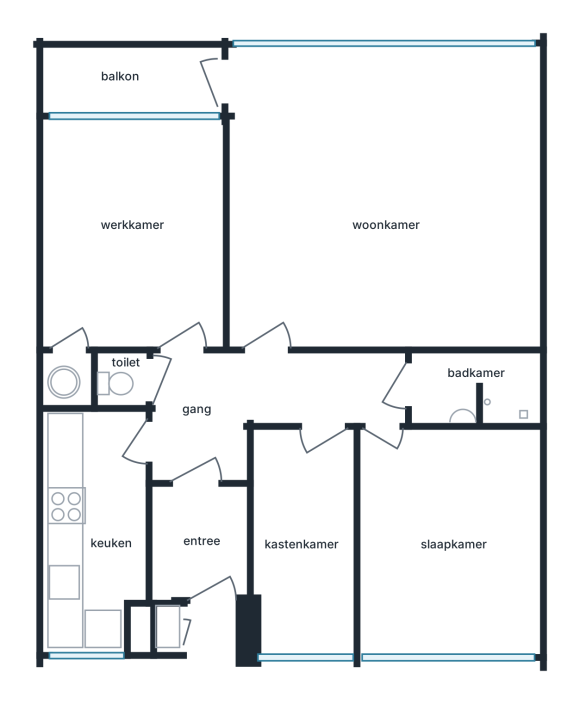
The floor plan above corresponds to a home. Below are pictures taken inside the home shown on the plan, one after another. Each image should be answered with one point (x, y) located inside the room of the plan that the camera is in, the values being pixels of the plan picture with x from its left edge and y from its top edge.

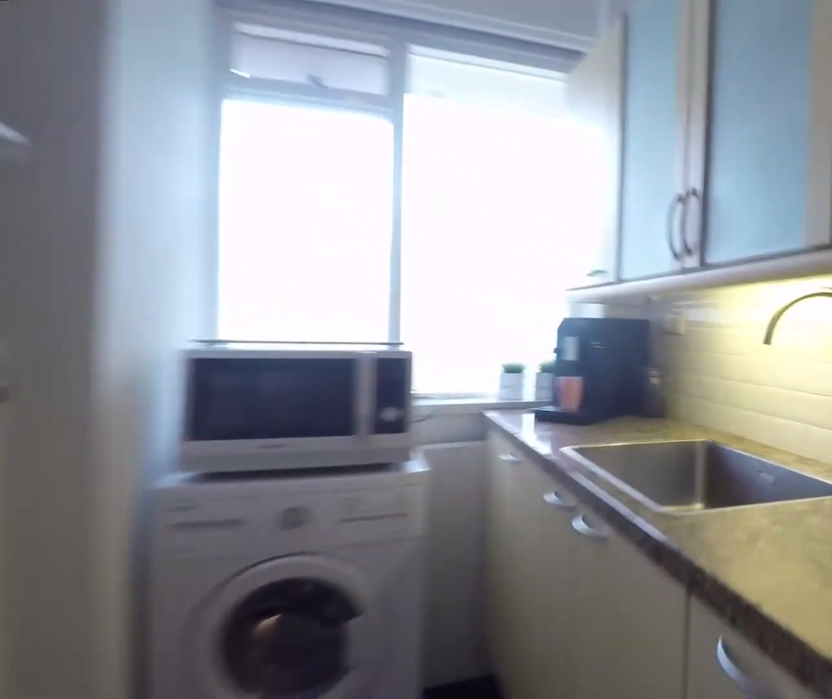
(94, 527)
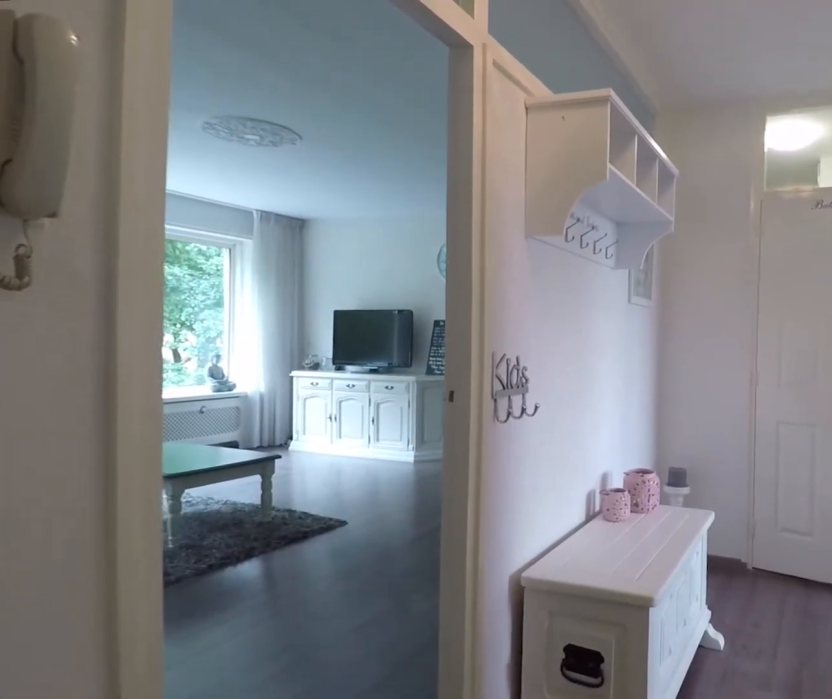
(261, 402)
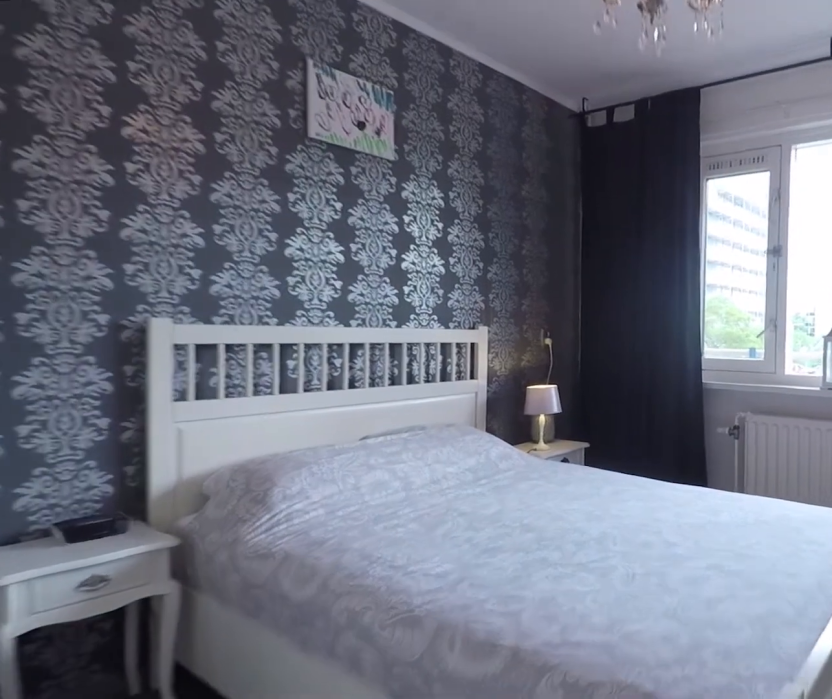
(448, 541)
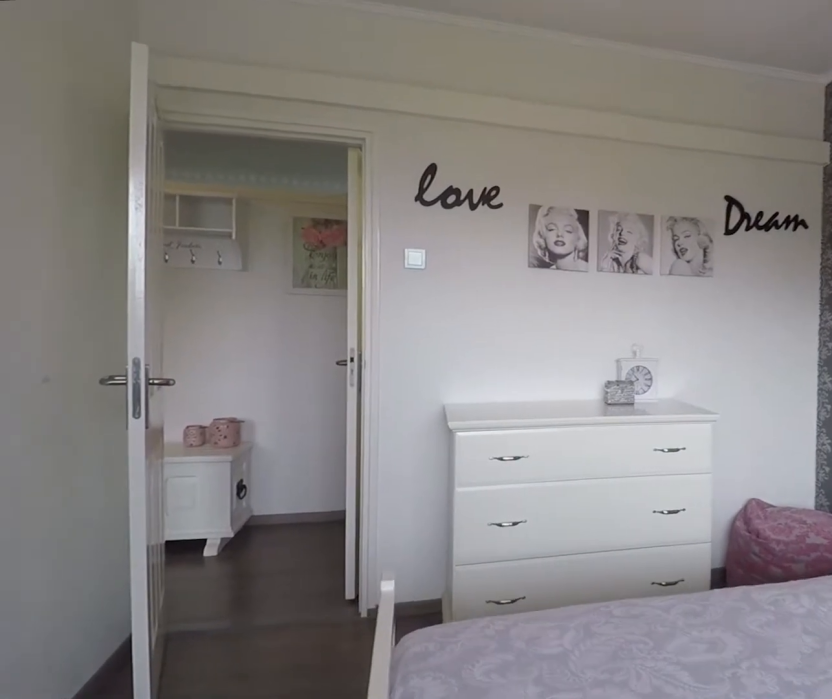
(448, 541)
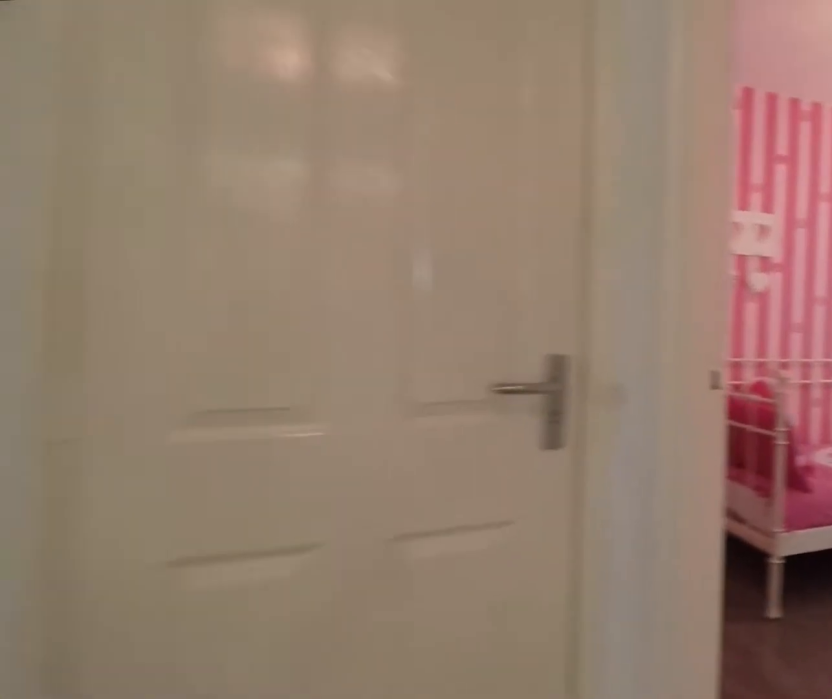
(261, 402)
